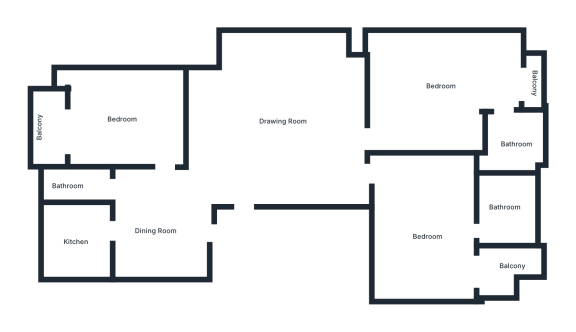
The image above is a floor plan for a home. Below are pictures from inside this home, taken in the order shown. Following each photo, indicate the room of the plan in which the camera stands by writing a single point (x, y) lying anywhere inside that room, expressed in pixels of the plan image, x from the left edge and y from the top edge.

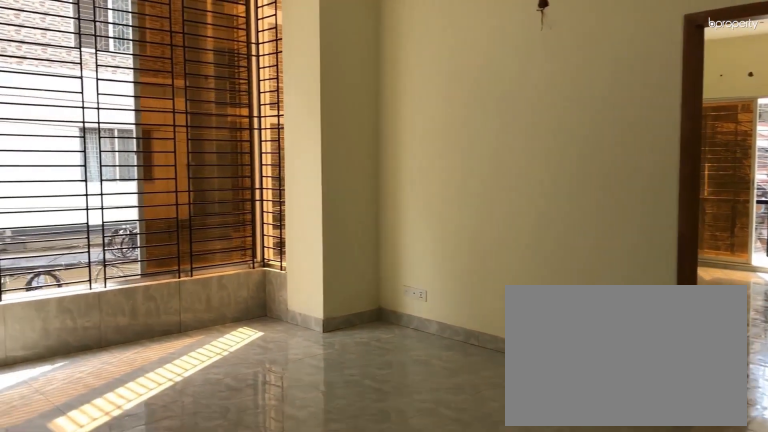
(287, 117)
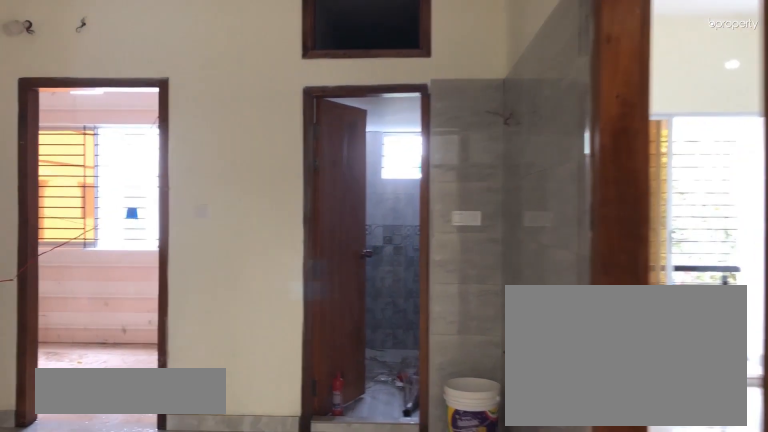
(159, 229)
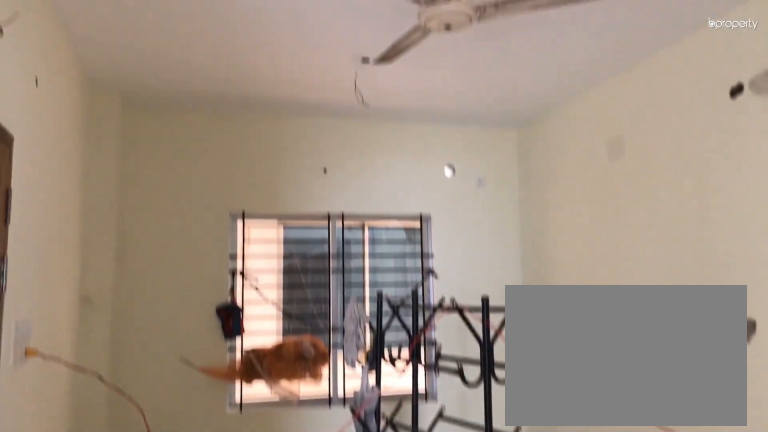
(159, 229)
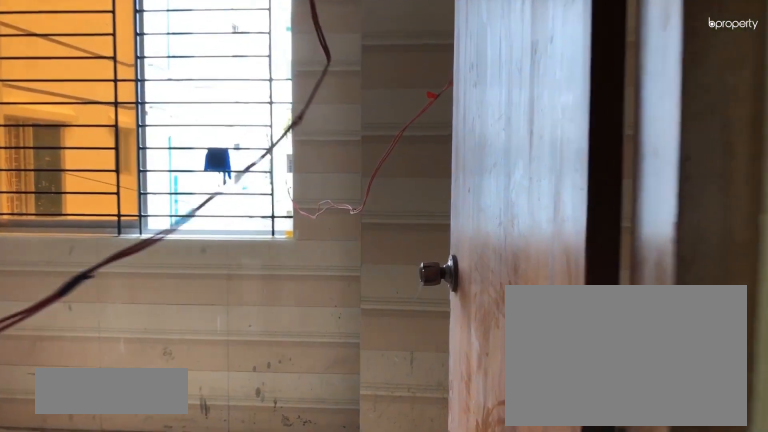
(82, 239)
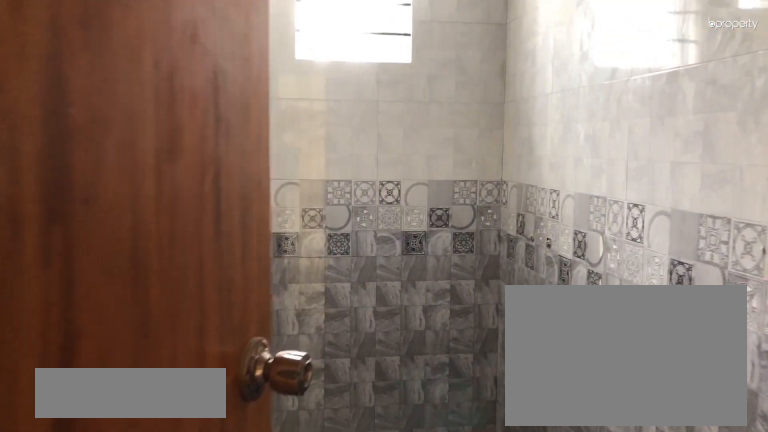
(74, 184)
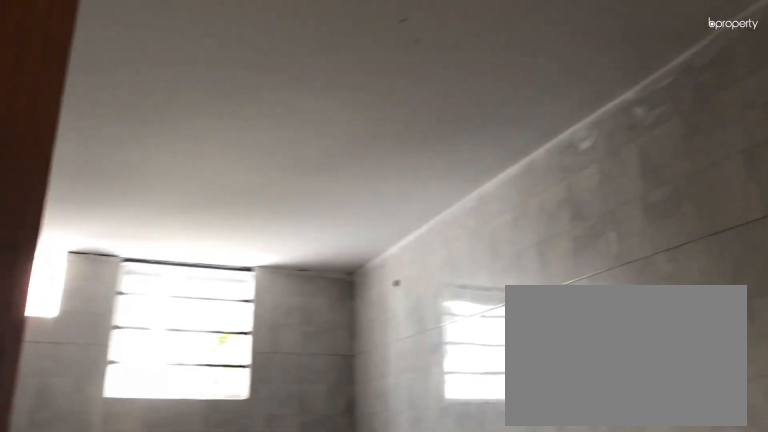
(74, 184)
